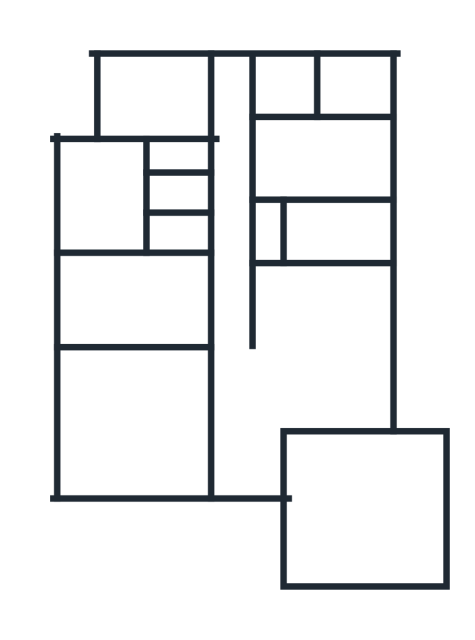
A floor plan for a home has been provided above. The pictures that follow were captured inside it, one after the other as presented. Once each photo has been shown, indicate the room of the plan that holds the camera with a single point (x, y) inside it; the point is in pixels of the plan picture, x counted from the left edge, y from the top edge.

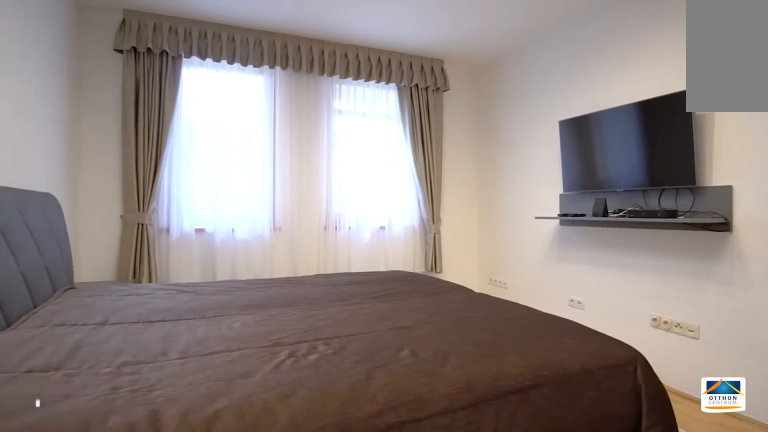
(135, 302)
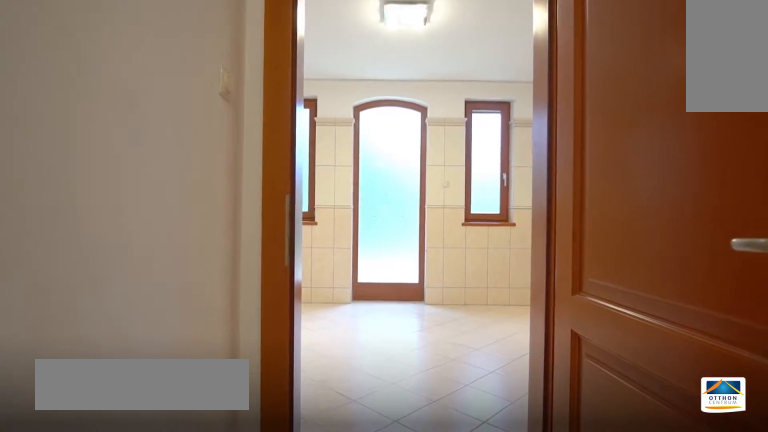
(182, 196)
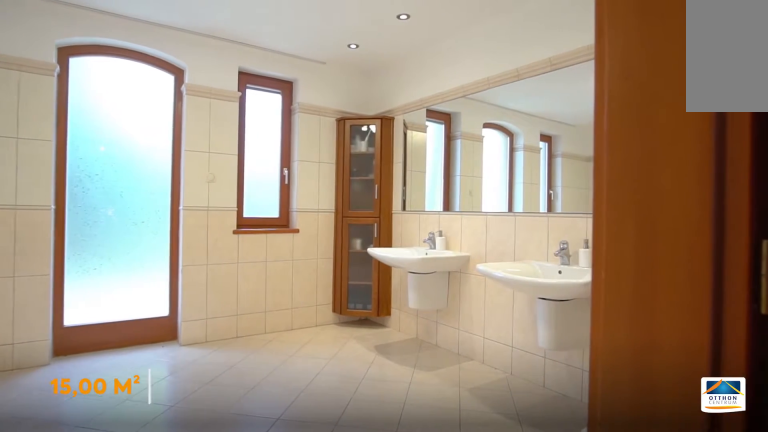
(104, 196)
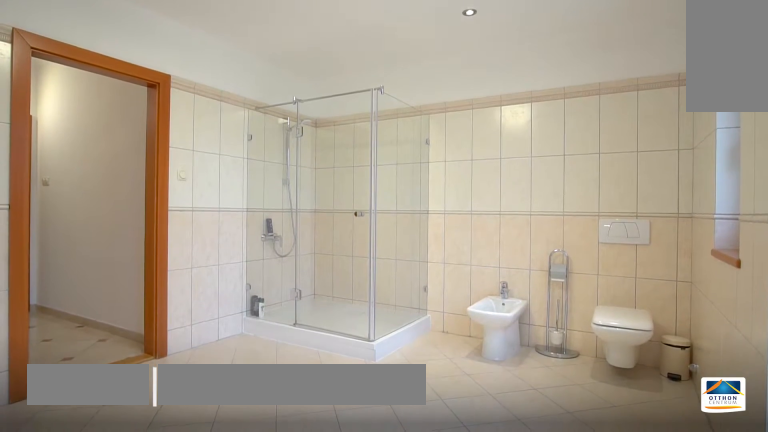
(104, 196)
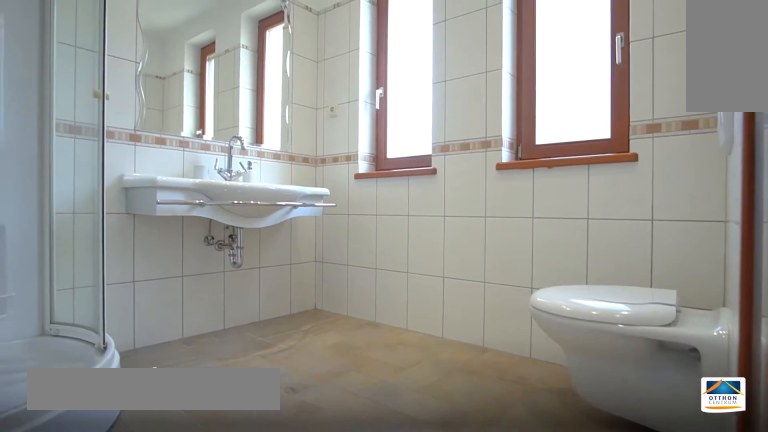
(358, 86)
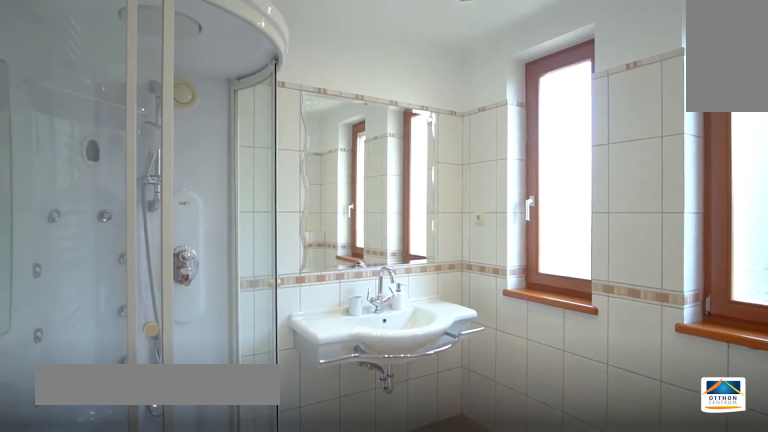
(358, 84)
